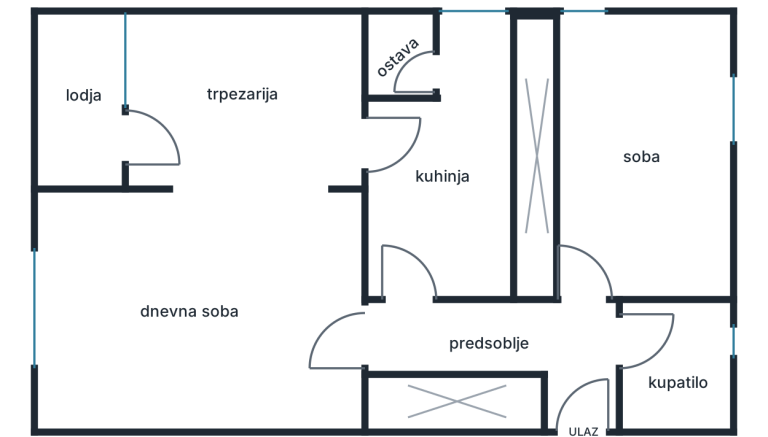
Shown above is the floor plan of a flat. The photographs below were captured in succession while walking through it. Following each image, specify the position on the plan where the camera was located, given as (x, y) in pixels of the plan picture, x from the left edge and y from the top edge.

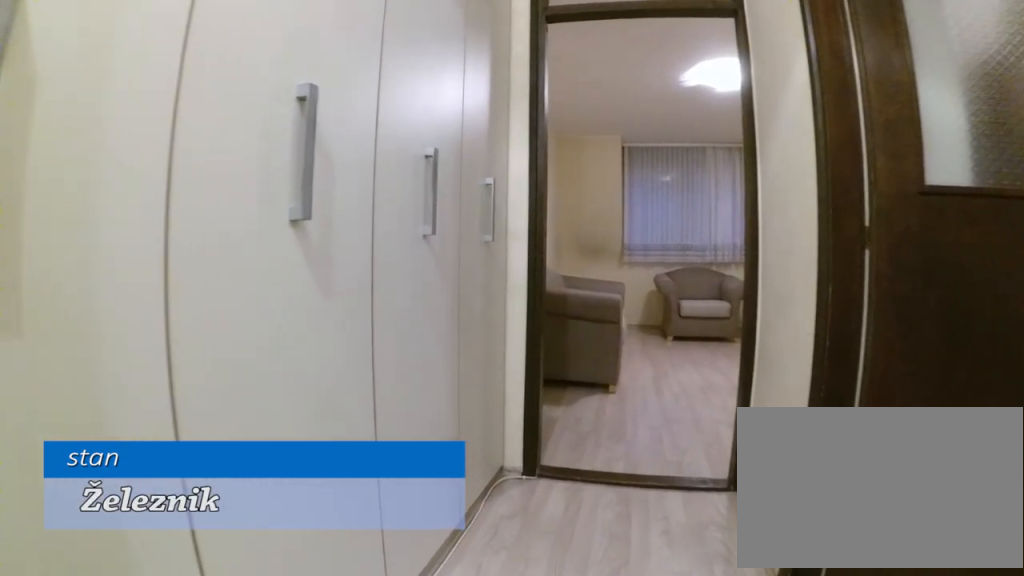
(507, 338)
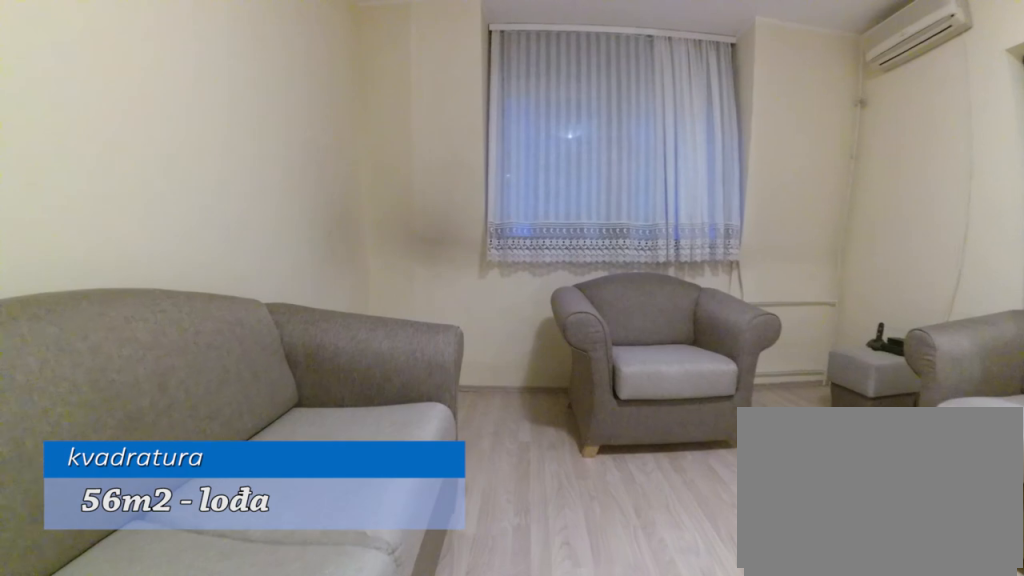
(272, 337)
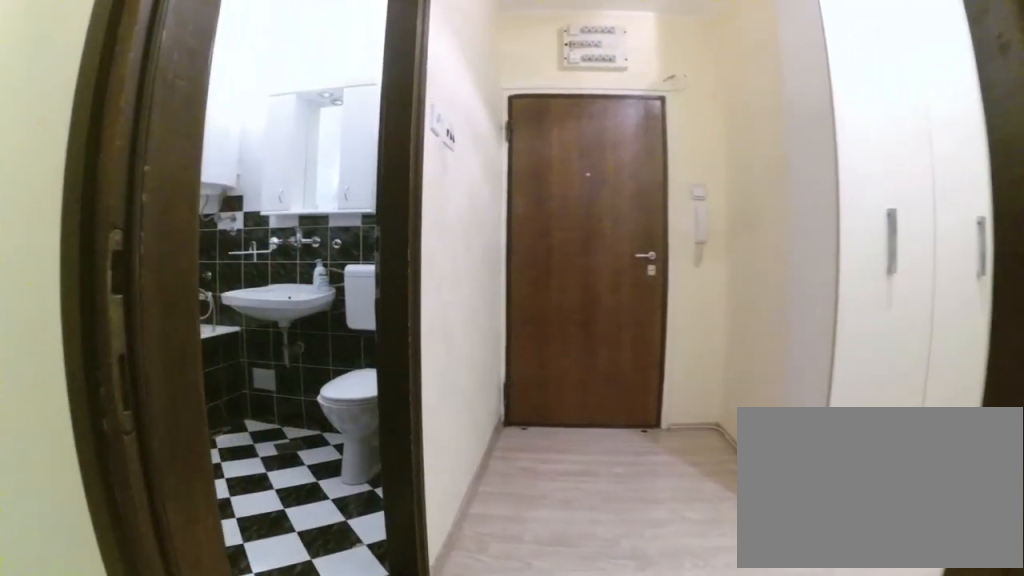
(608, 265)
